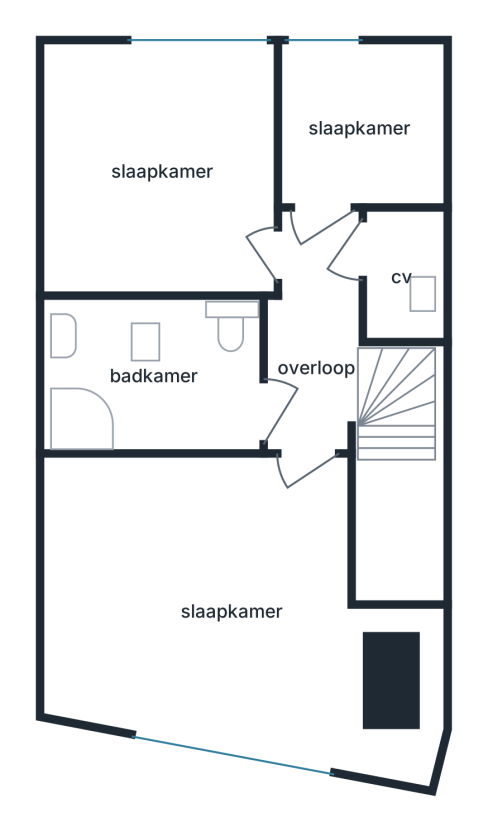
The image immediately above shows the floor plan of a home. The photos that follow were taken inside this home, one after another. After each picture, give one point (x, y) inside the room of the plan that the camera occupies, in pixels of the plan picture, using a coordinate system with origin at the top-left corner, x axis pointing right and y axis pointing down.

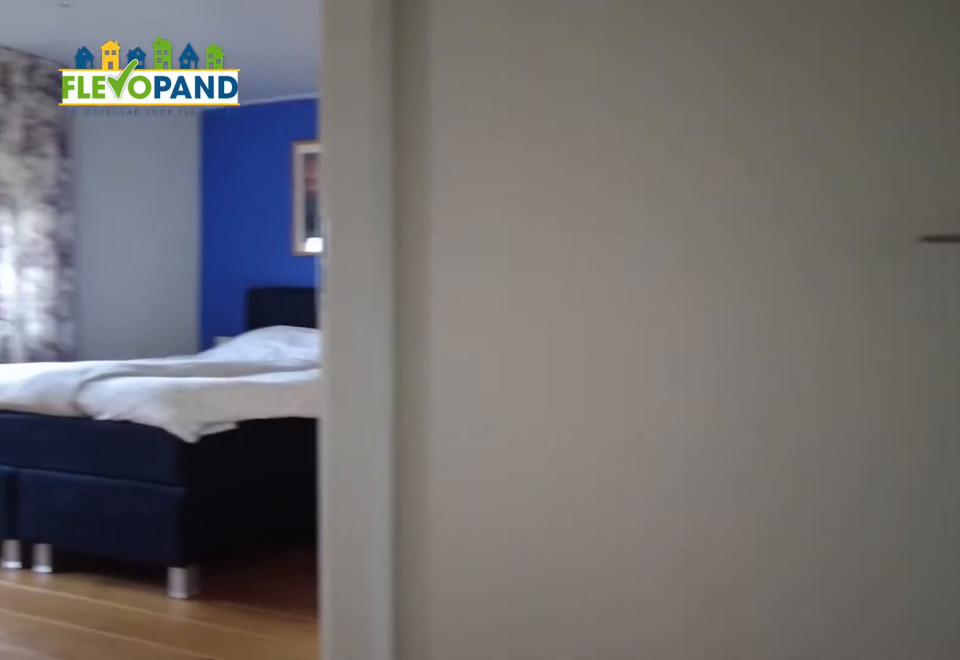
(315, 333)
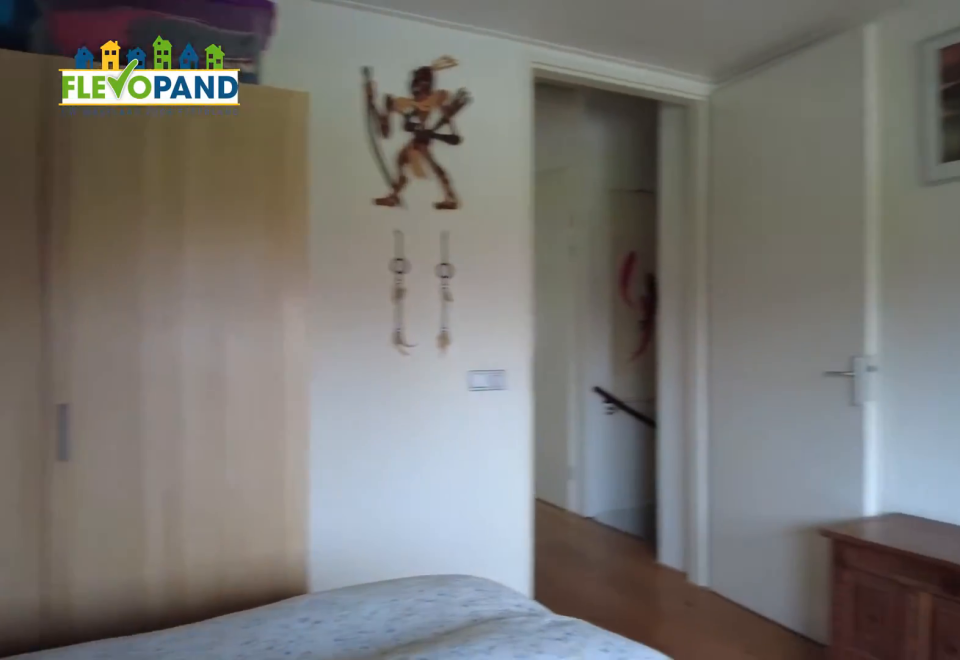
(224, 643)
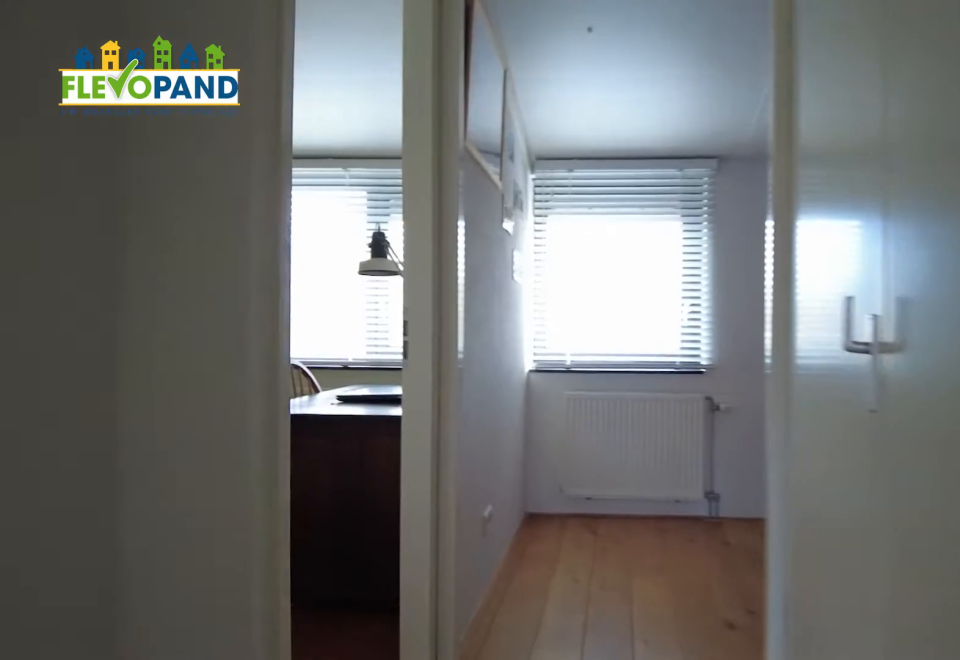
(314, 334)
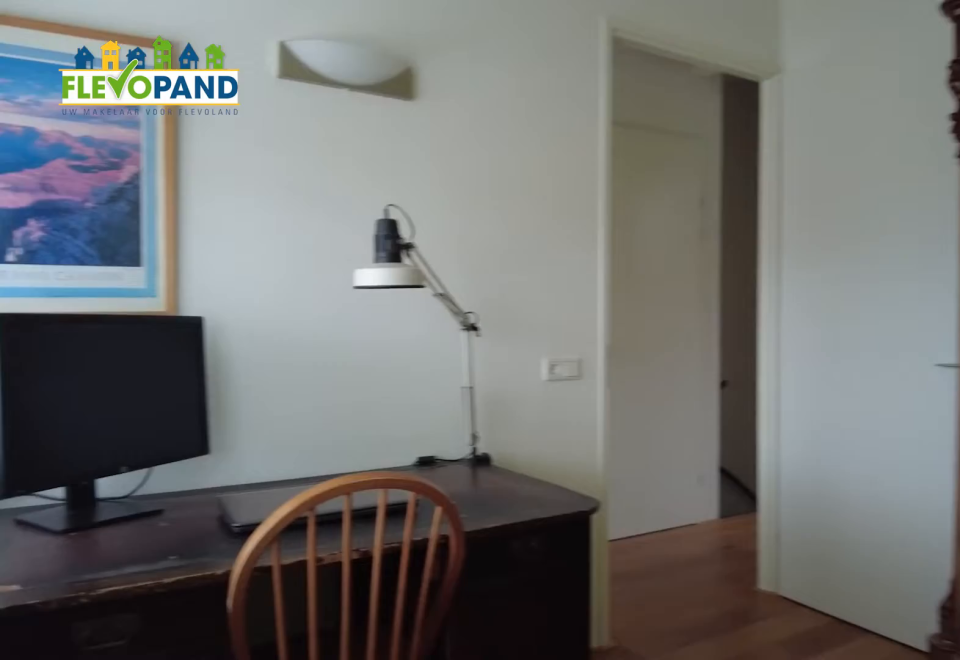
(72, 171)
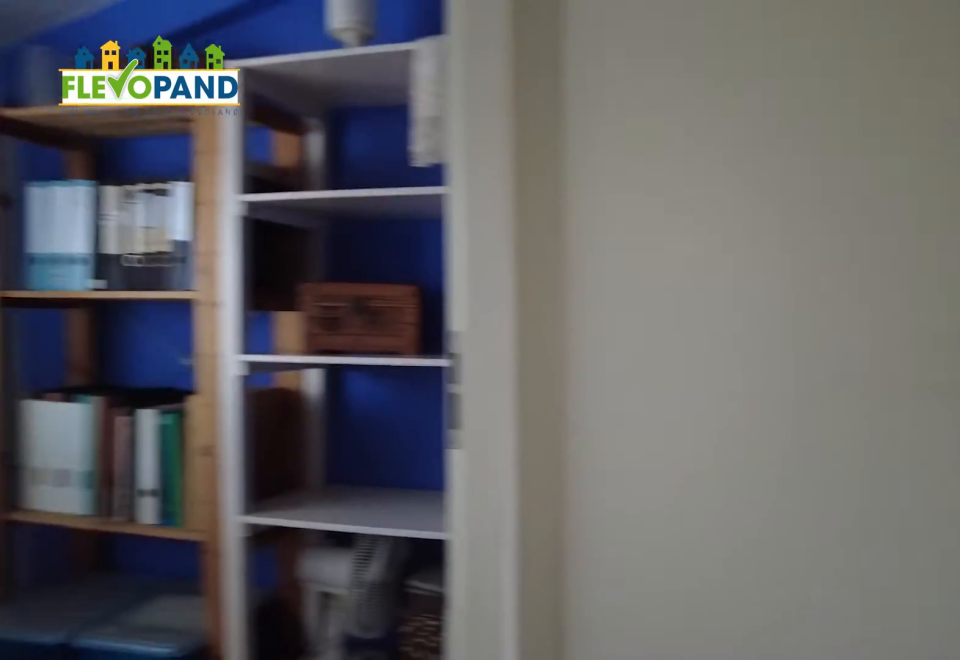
(314, 331)
